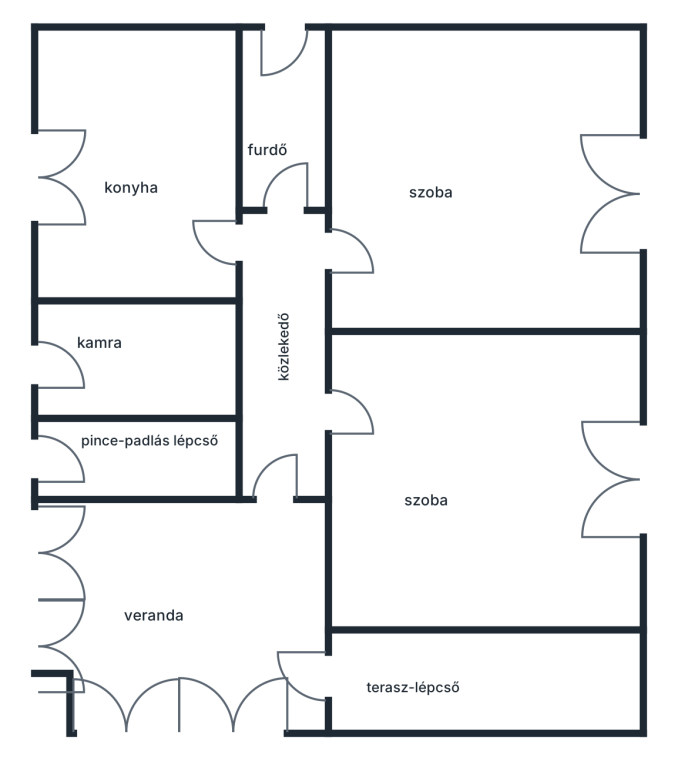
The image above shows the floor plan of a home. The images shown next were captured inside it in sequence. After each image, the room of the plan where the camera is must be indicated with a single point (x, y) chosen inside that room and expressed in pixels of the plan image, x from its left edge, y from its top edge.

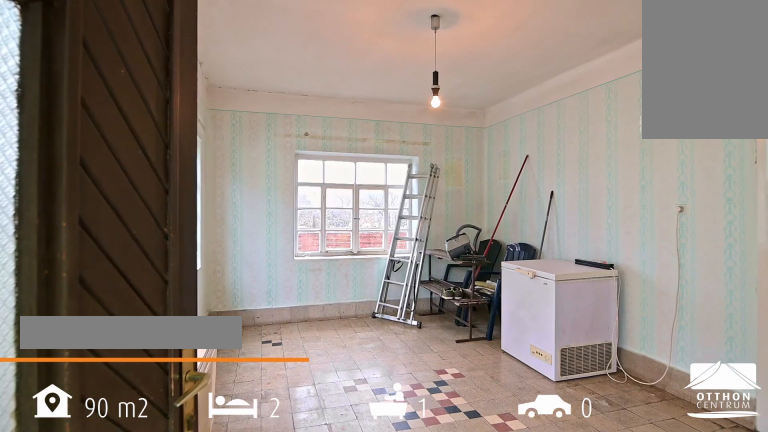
(233, 604)
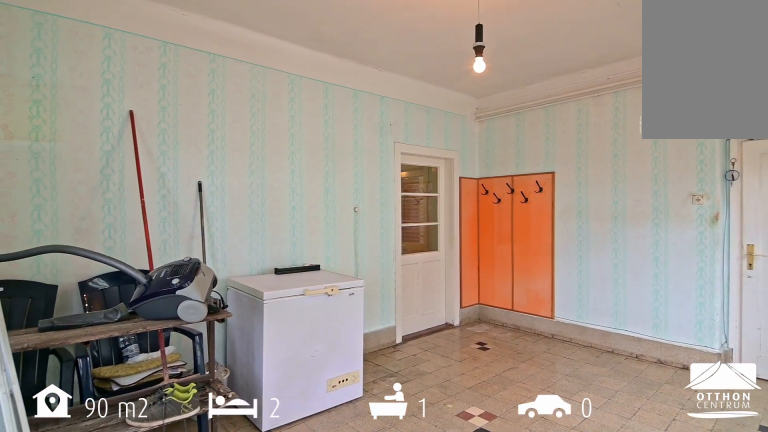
(233, 604)
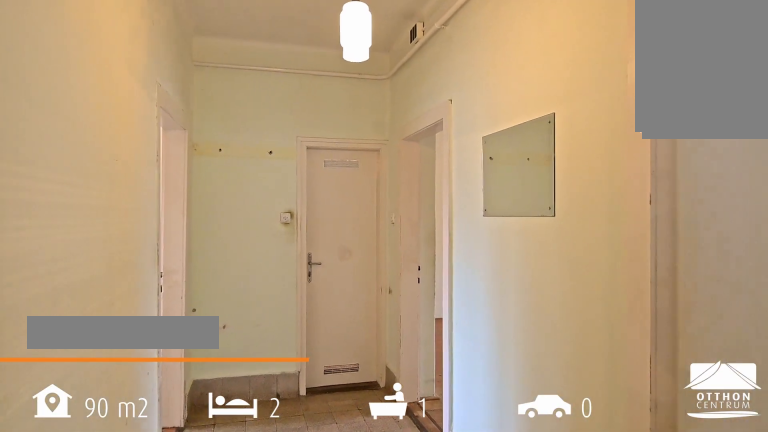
(277, 406)
